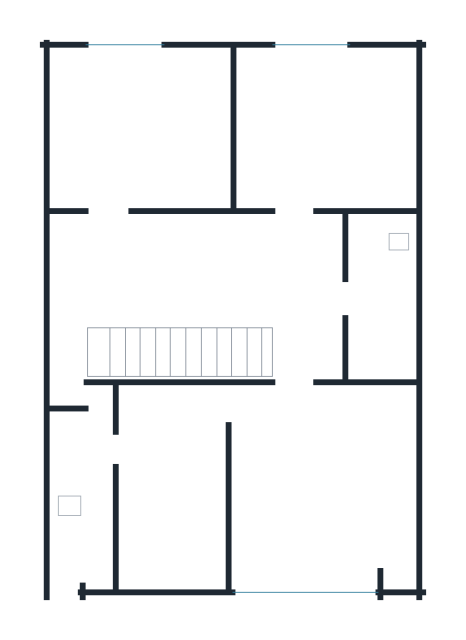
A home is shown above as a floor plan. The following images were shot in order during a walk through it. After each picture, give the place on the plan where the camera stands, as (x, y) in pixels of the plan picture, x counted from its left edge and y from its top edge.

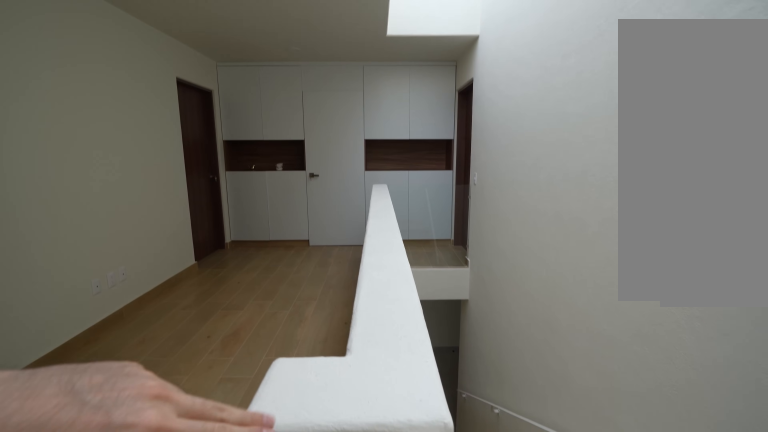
(66, 320)
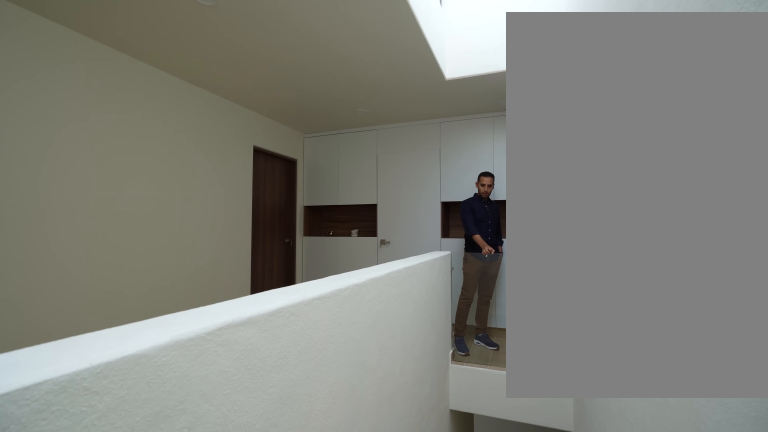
(87, 333)
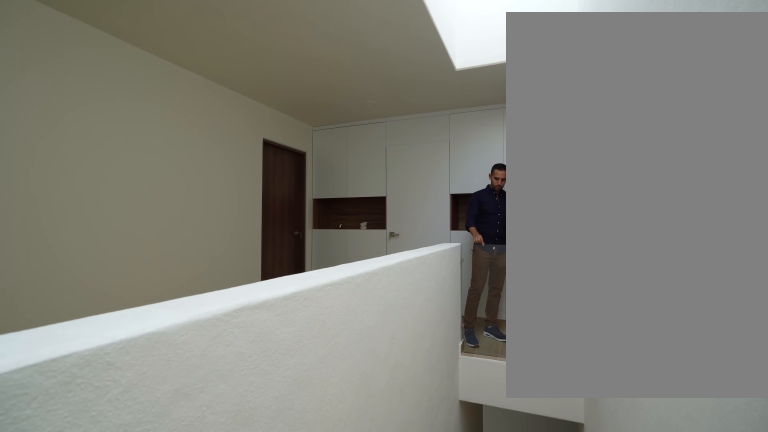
(87, 333)
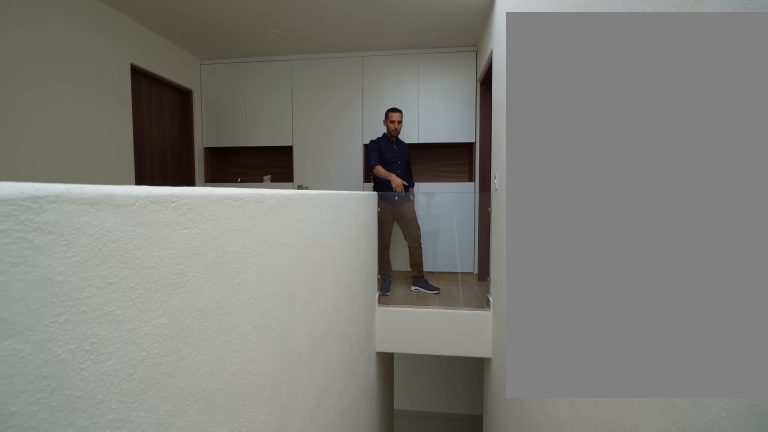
(87, 333)
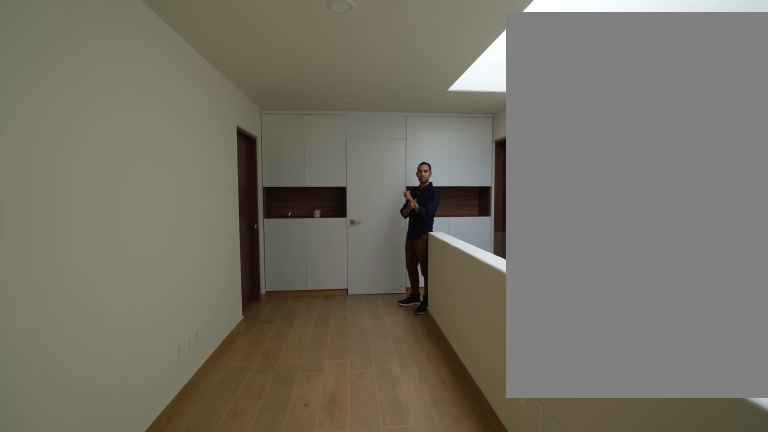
(86, 305)
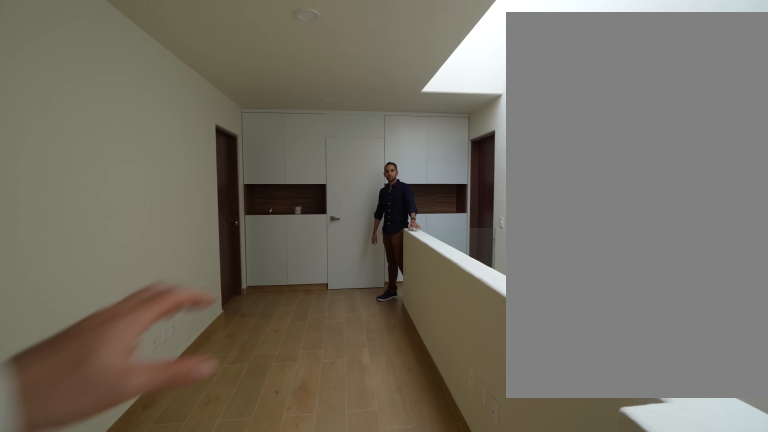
(85, 305)
